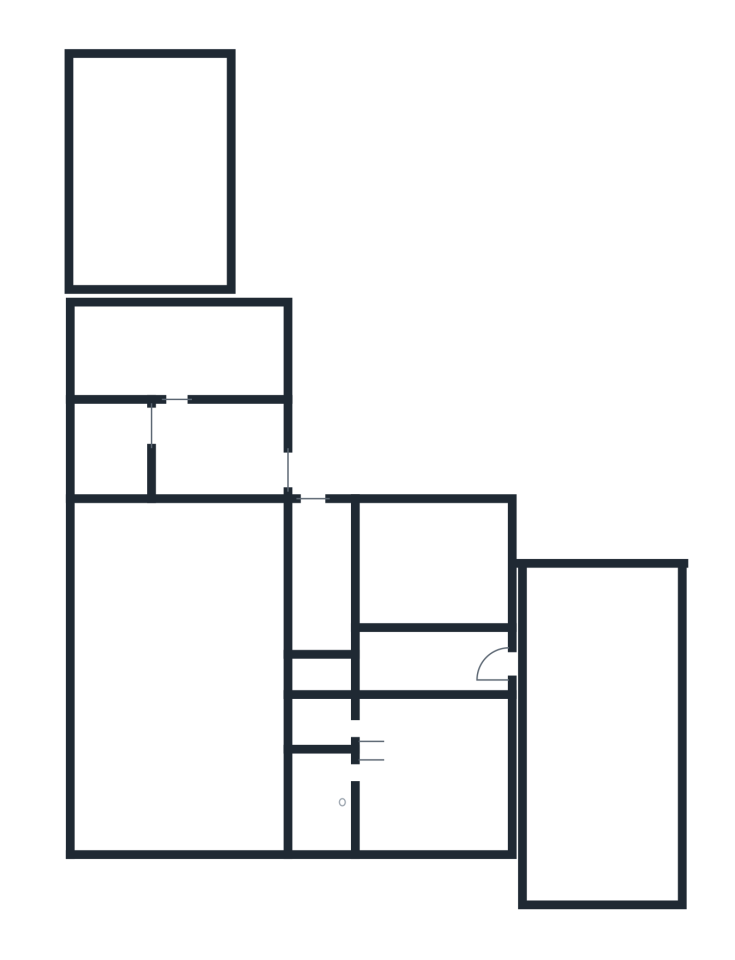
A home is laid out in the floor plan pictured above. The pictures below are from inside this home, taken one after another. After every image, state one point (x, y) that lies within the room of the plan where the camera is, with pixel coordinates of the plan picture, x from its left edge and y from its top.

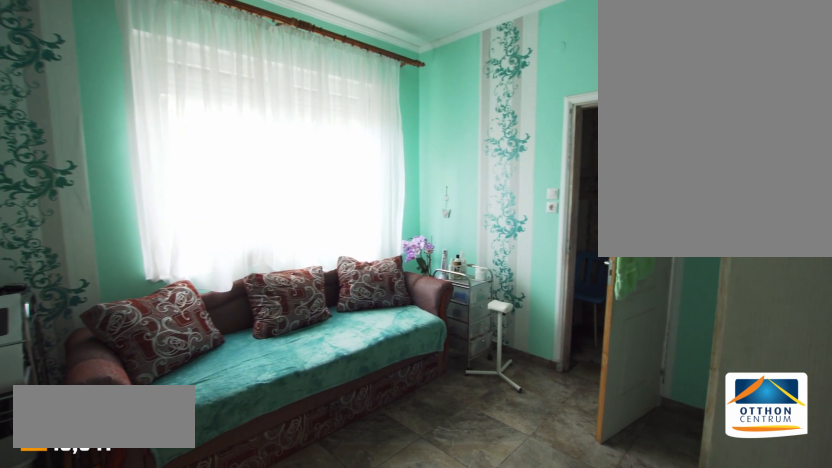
(427, 780)
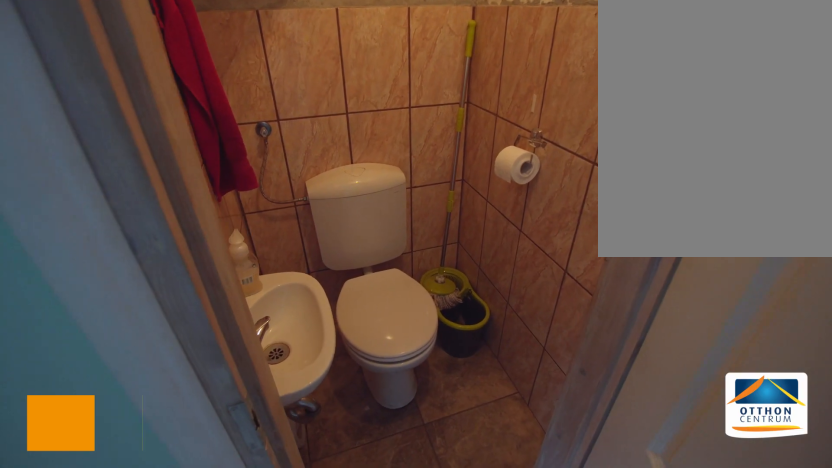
(318, 721)
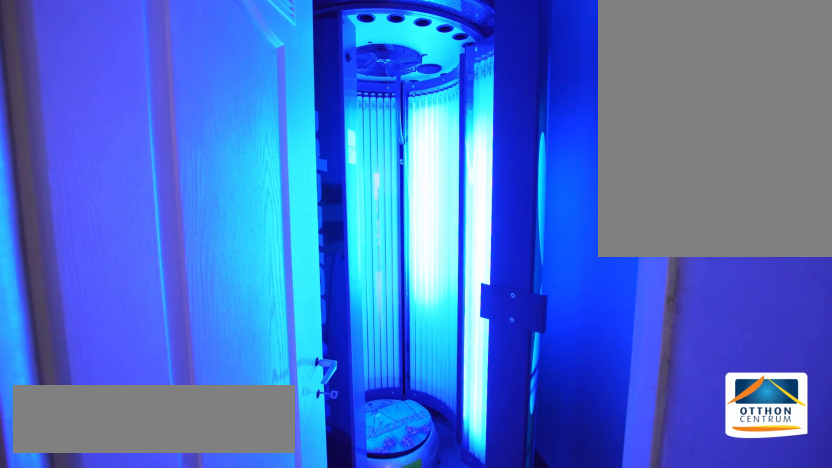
(318, 672)
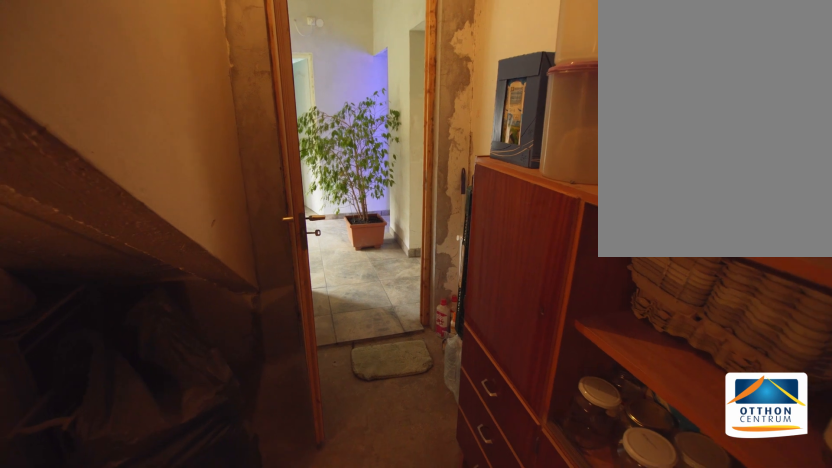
(317, 576)
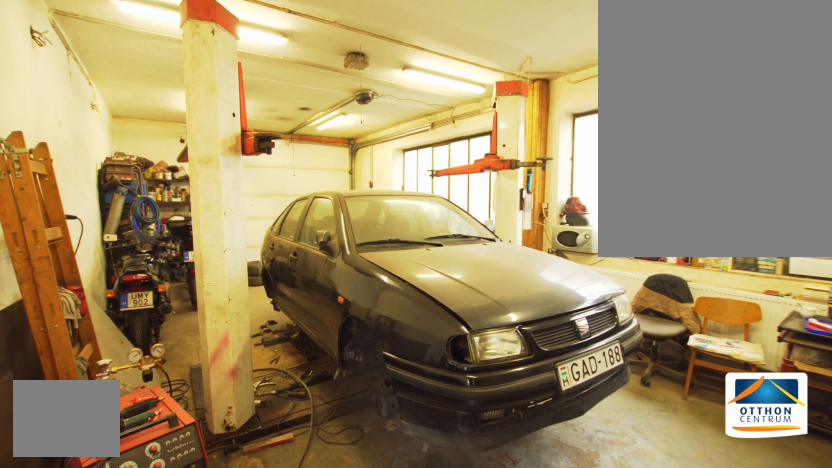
(182, 681)
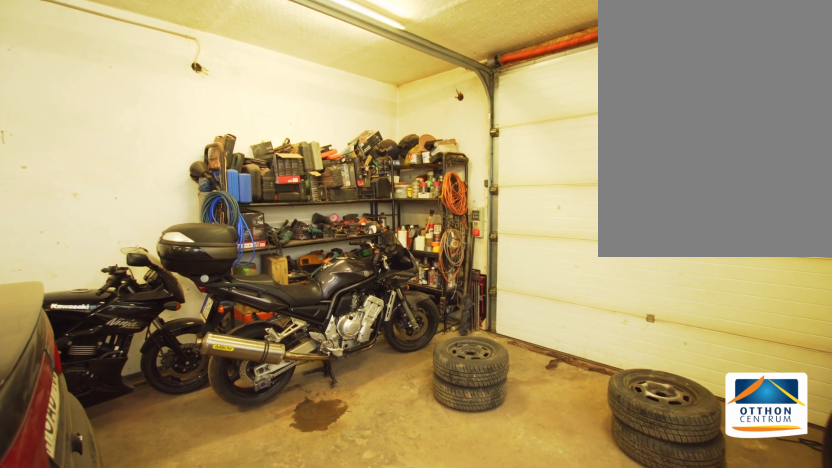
(181, 681)
